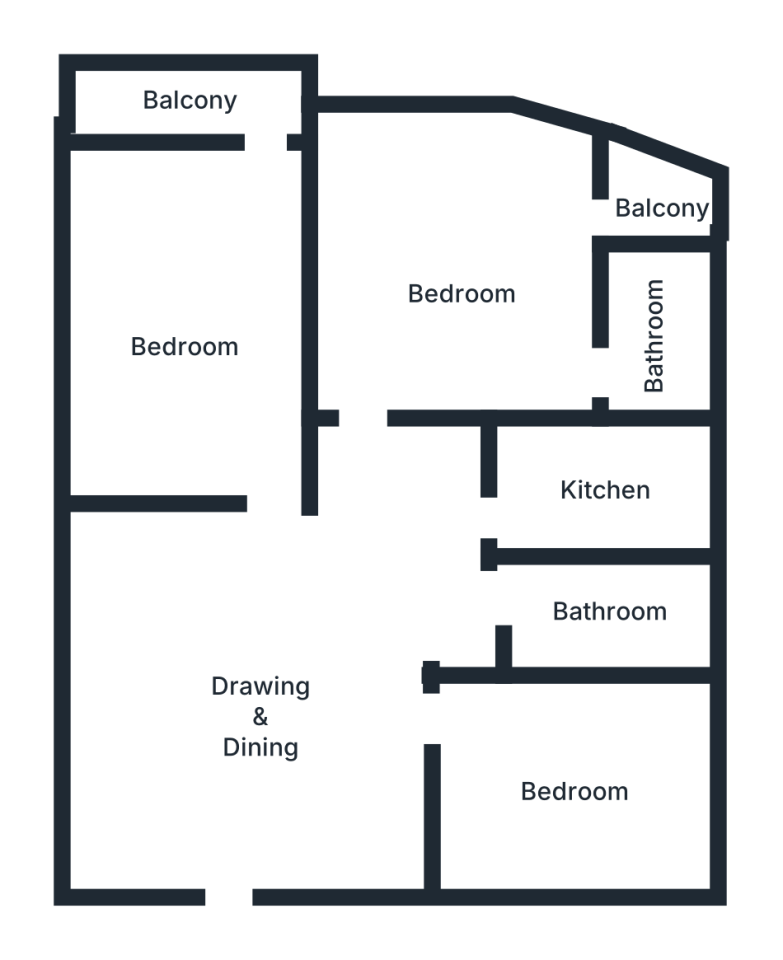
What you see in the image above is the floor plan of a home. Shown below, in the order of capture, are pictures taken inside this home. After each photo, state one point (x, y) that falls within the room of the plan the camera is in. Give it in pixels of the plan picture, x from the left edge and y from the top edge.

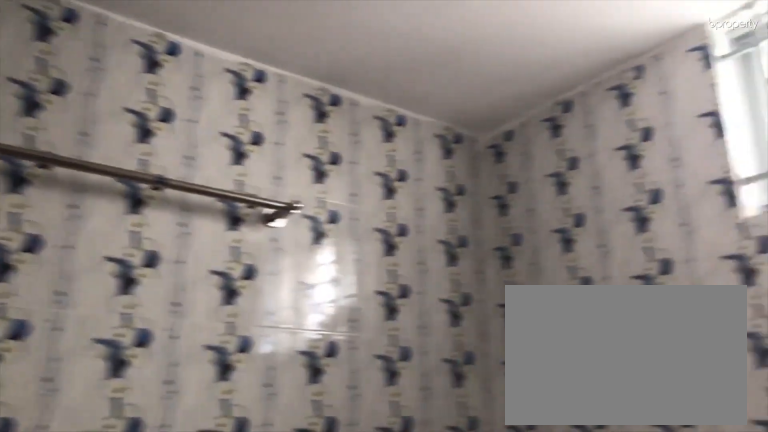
(651, 320)
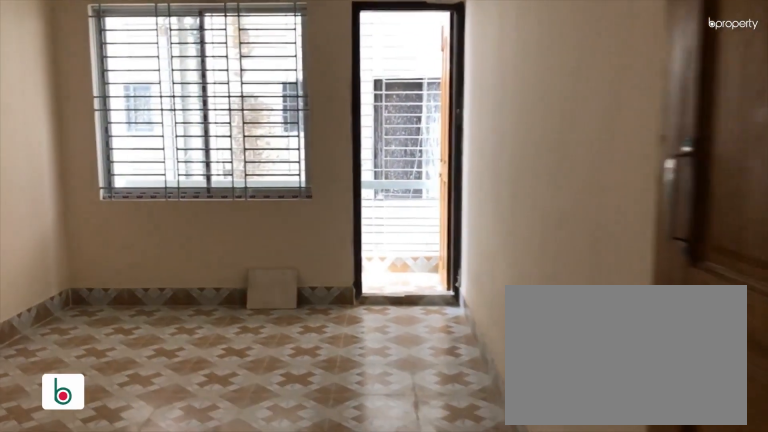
(171, 340)
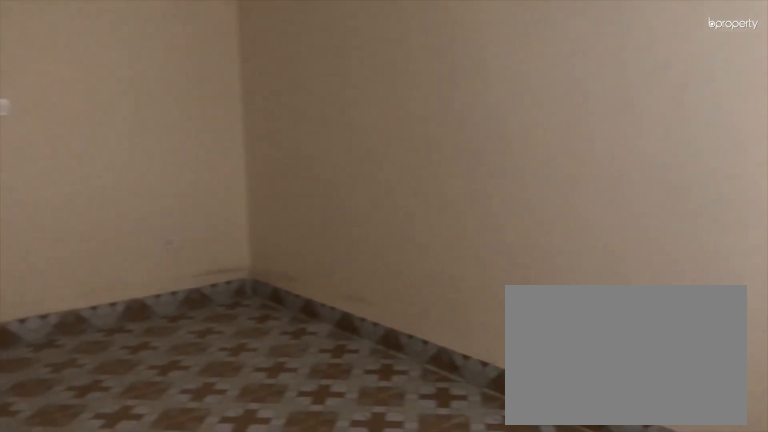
(171, 341)
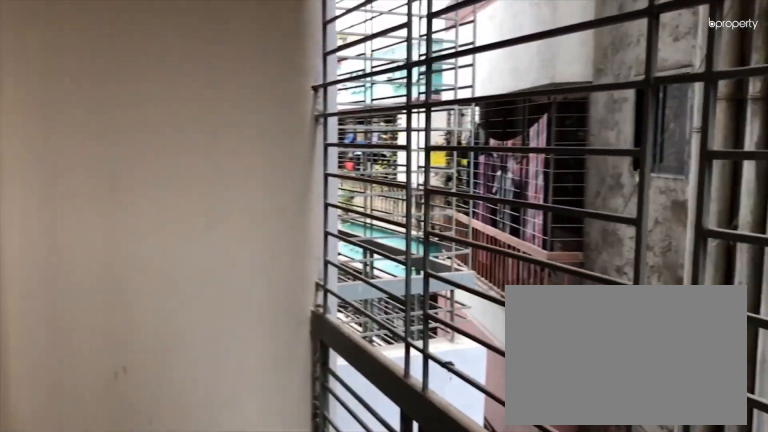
(188, 99)
